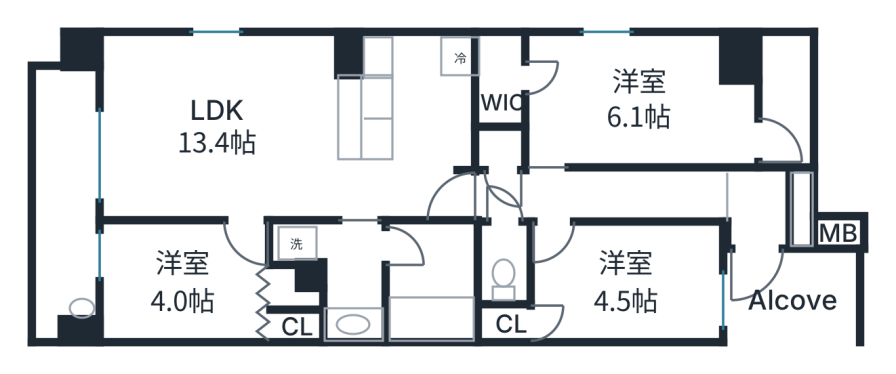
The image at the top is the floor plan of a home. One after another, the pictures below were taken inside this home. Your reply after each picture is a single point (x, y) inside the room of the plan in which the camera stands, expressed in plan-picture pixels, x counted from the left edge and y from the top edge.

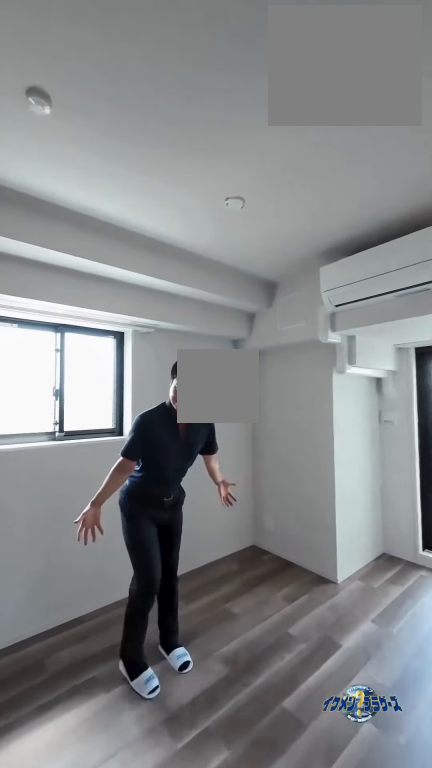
(642, 106)
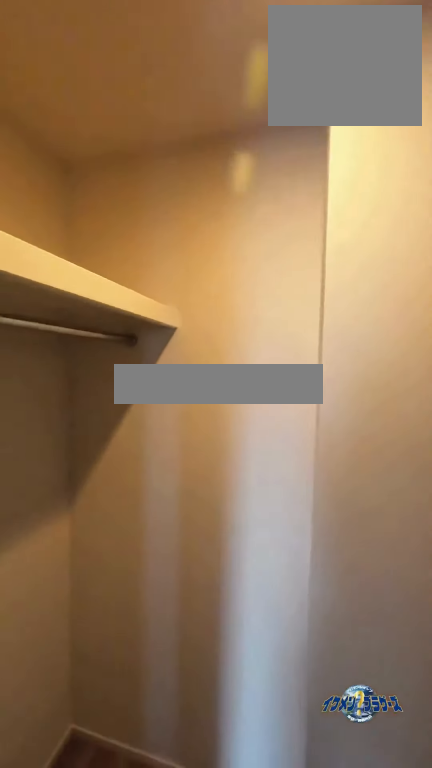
(503, 81)
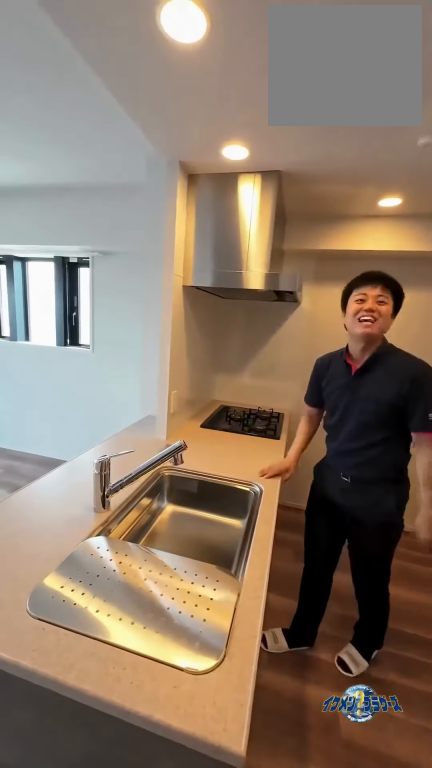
(405, 103)
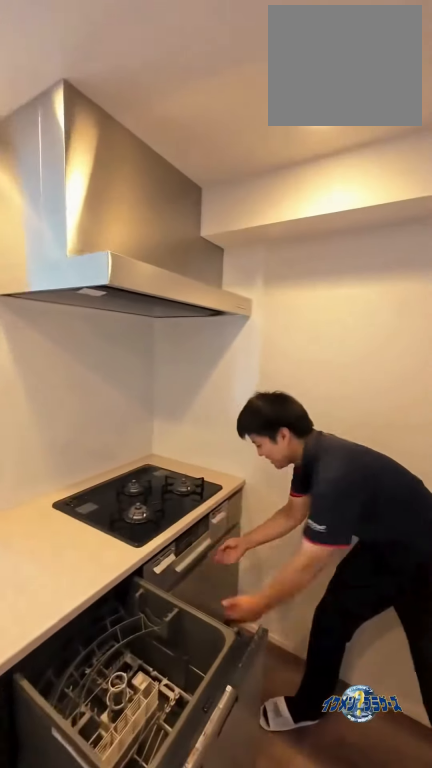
(369, 96)
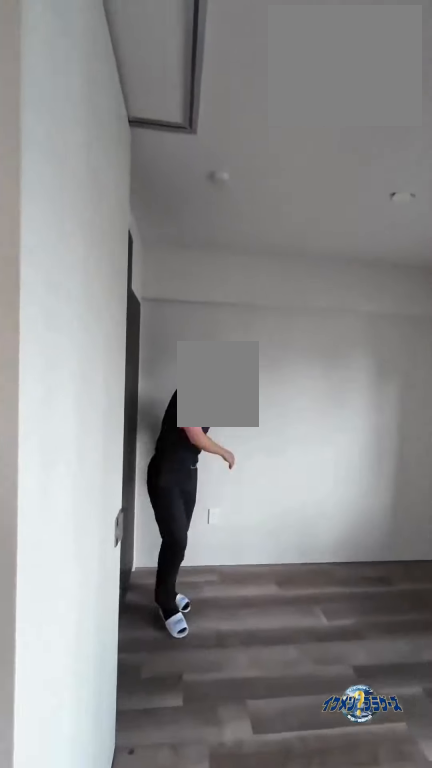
(183, 279)
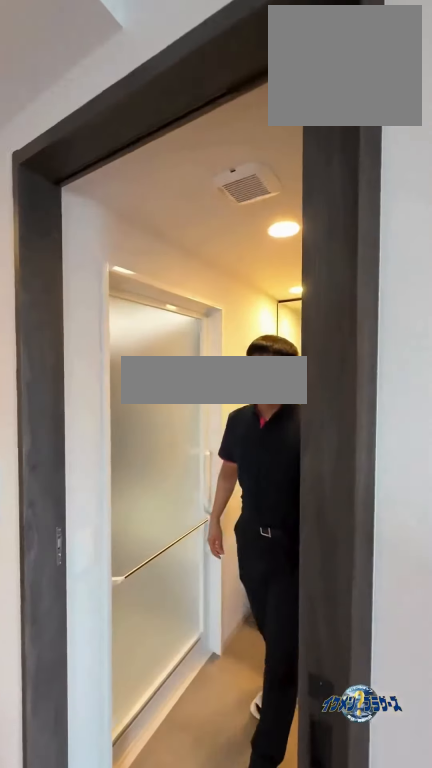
(334, 271)
